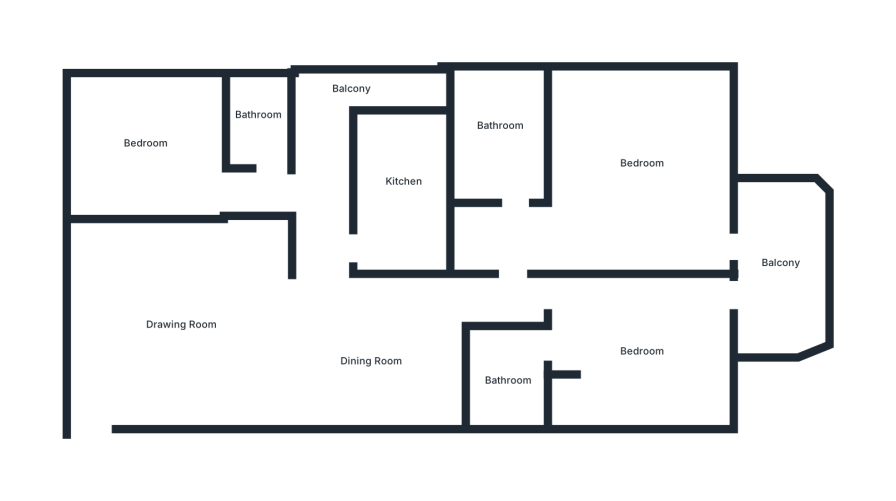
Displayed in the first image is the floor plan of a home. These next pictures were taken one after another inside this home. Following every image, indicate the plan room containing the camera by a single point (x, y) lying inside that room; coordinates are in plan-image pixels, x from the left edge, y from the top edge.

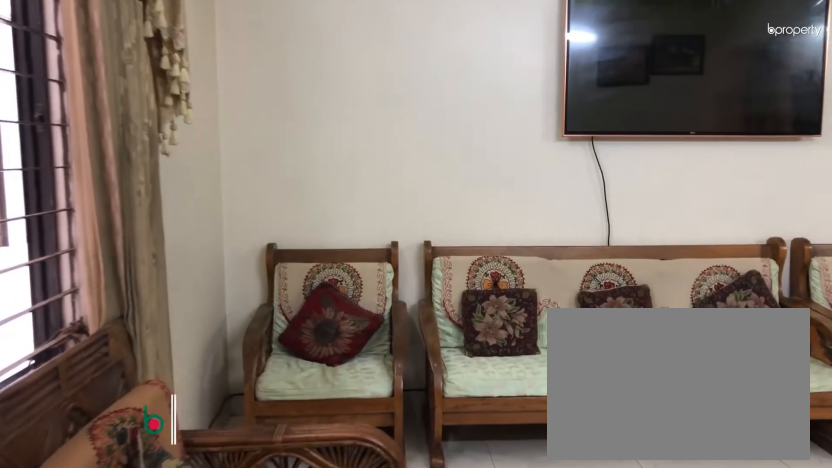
(134, 322)
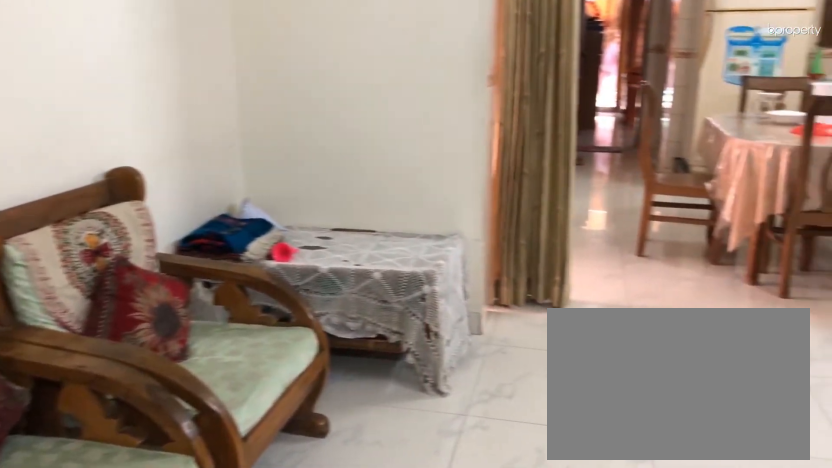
(183, 320)
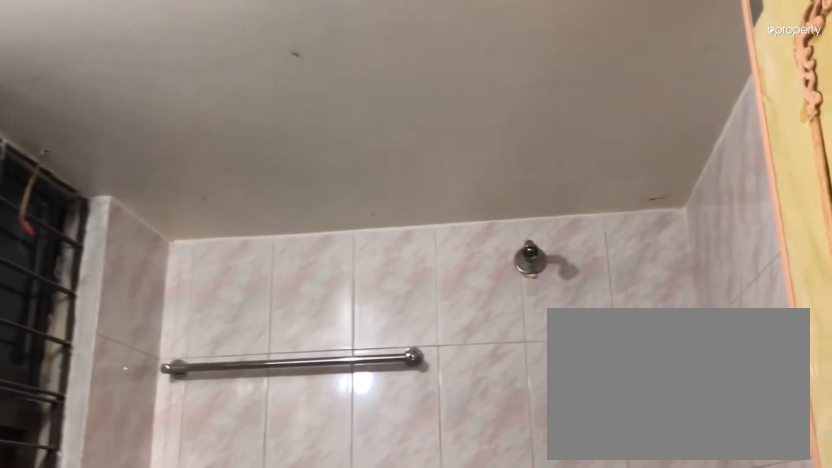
(506, 379)
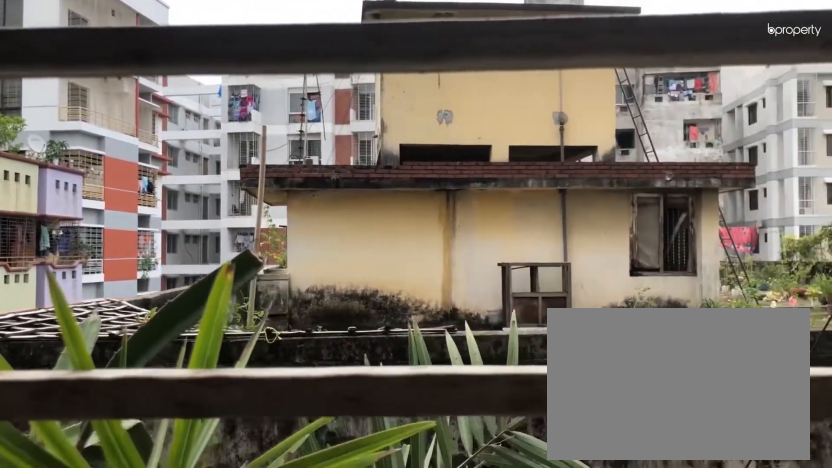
(779, 269)
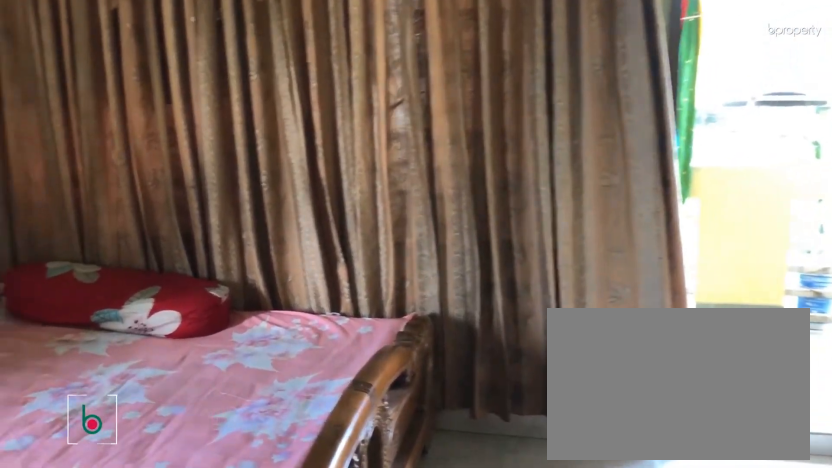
(637, 161)
